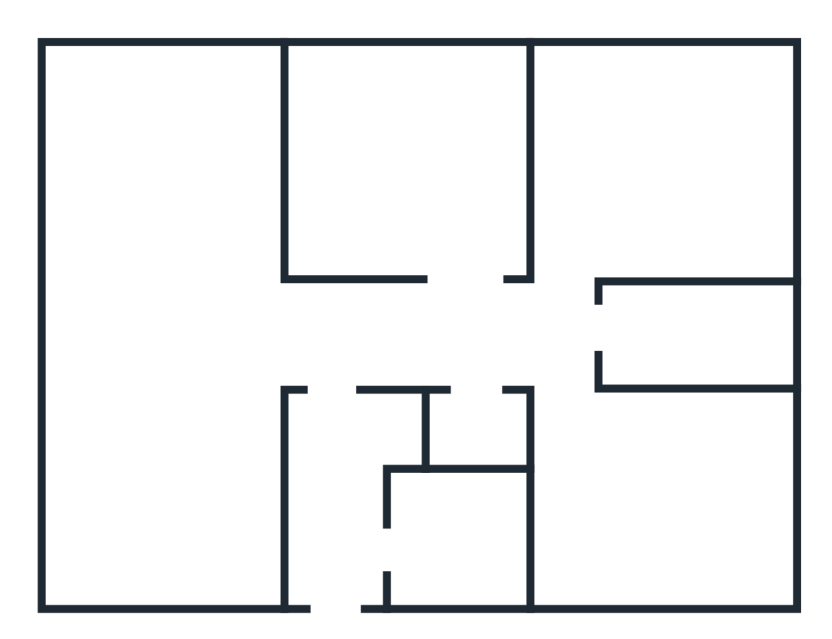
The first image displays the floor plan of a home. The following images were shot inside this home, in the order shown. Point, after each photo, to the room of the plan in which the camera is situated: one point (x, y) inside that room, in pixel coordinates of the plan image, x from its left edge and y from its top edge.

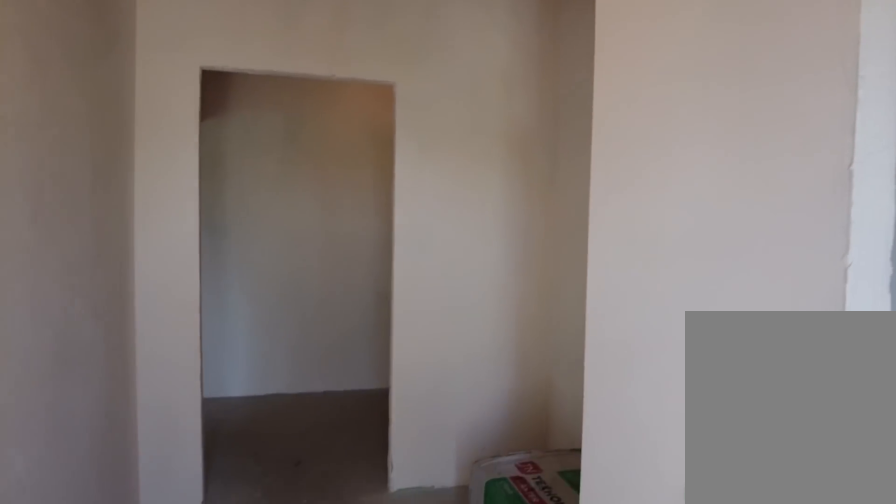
(351, 568)
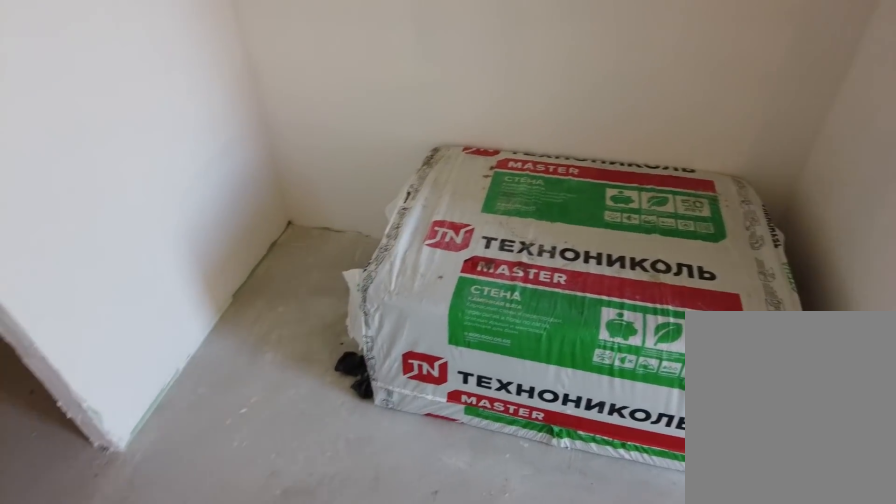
(329, 455)
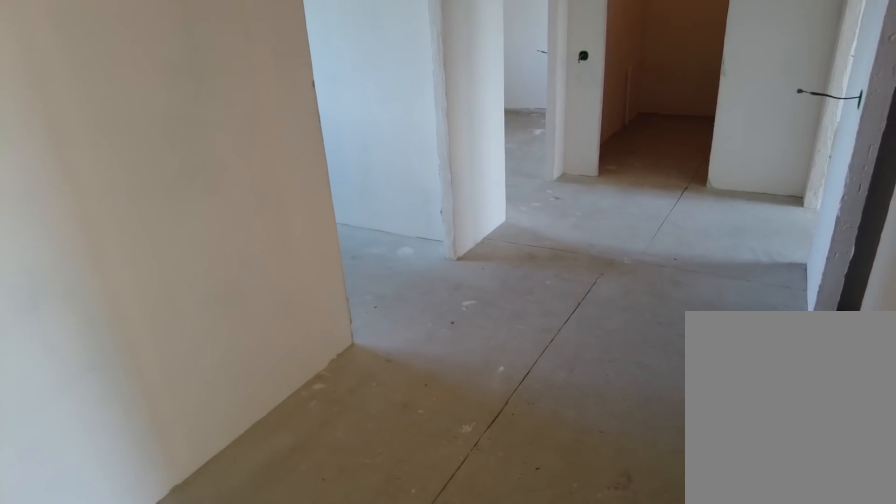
(336, 362)
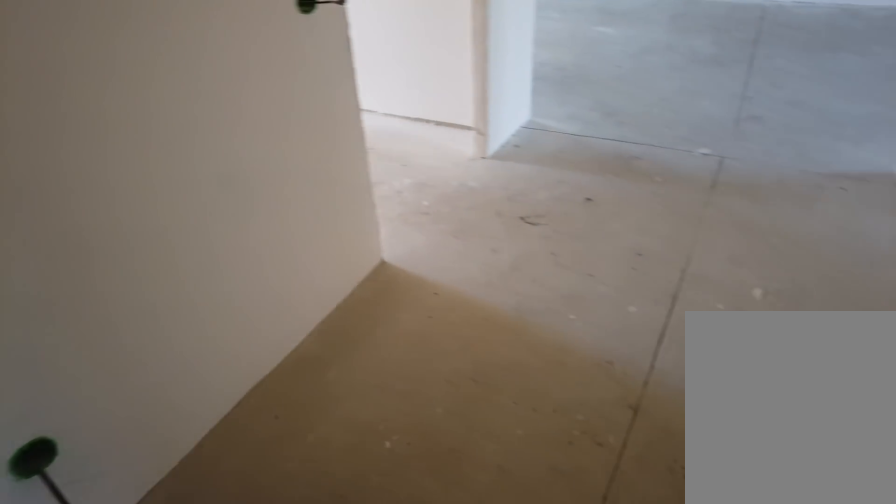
(488, 355)
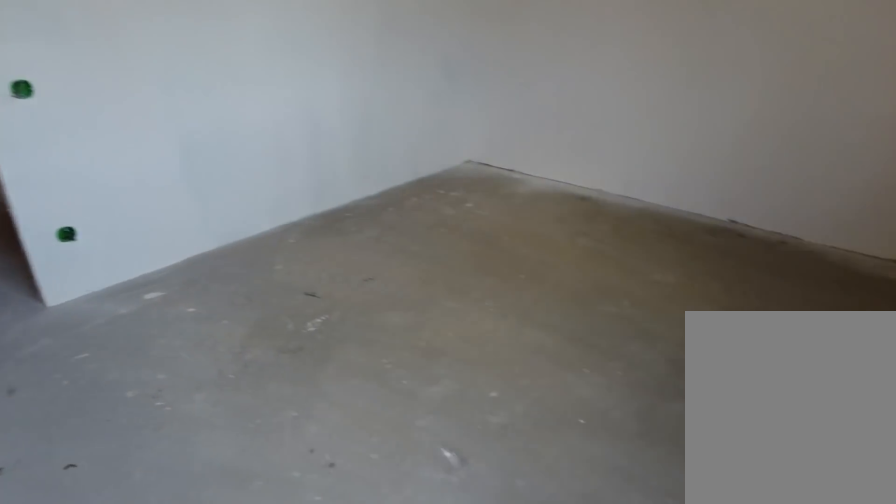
(607, 525)
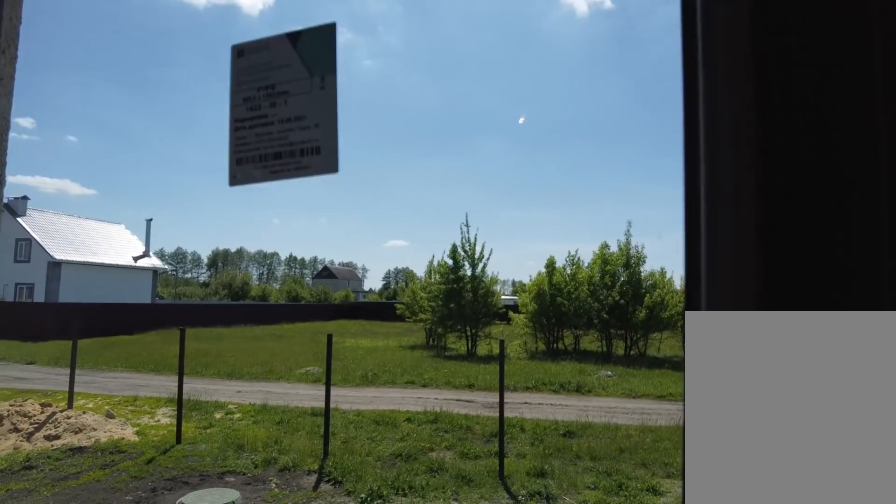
(607, 525)
